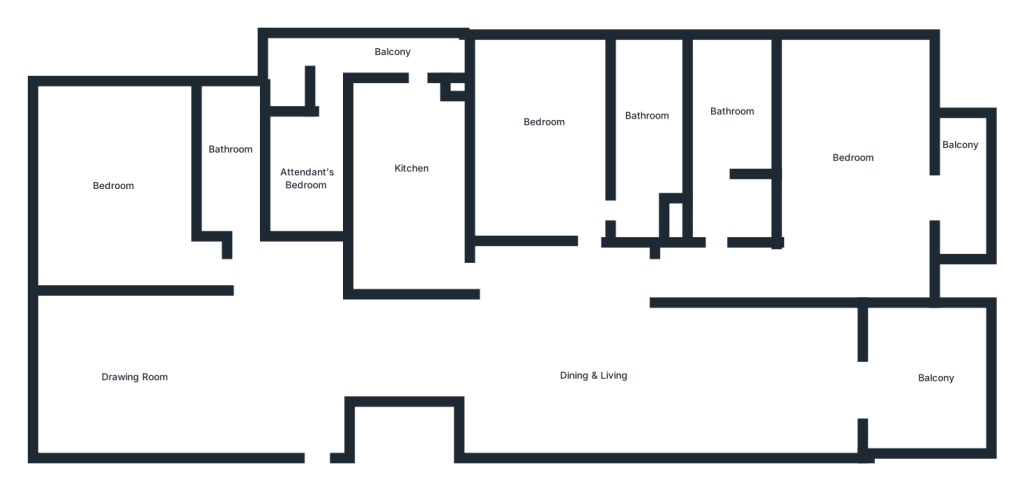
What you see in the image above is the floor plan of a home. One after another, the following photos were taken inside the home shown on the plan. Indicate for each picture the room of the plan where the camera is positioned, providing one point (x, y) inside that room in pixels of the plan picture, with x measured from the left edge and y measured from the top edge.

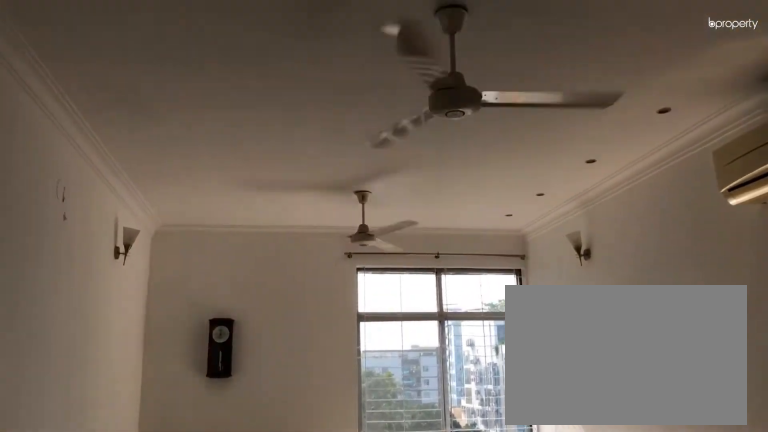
(136, 368)
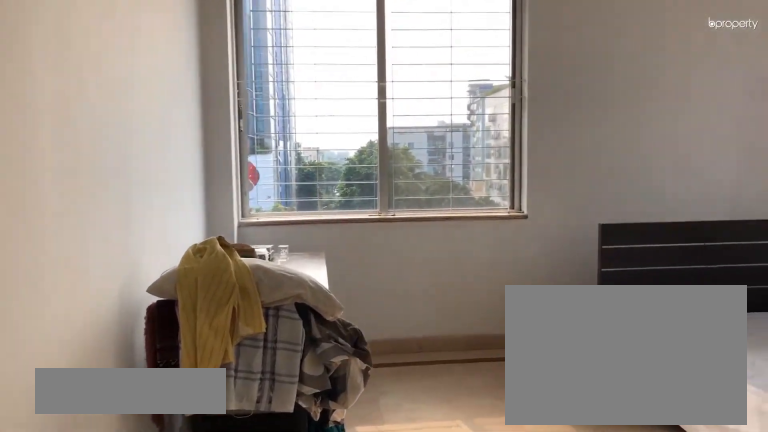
(111, 192)
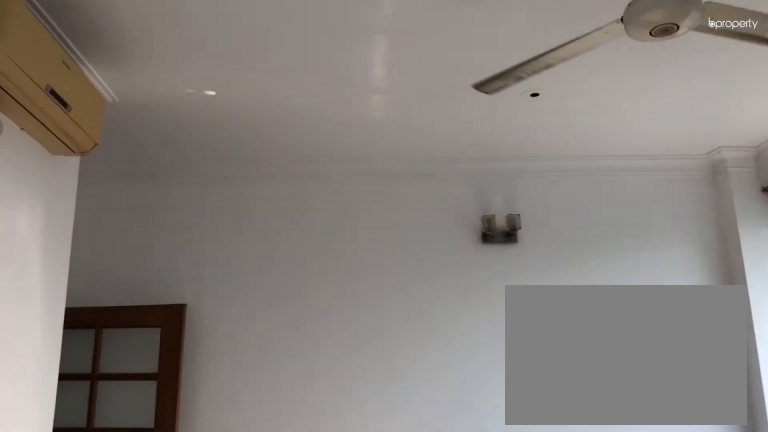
(111, 192)
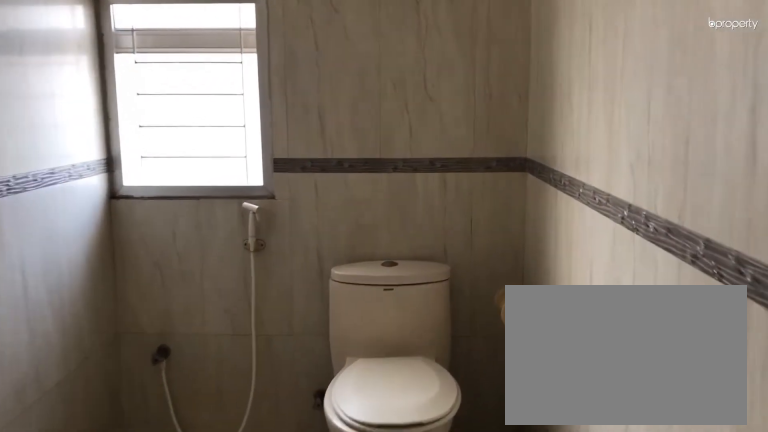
(225, 153)
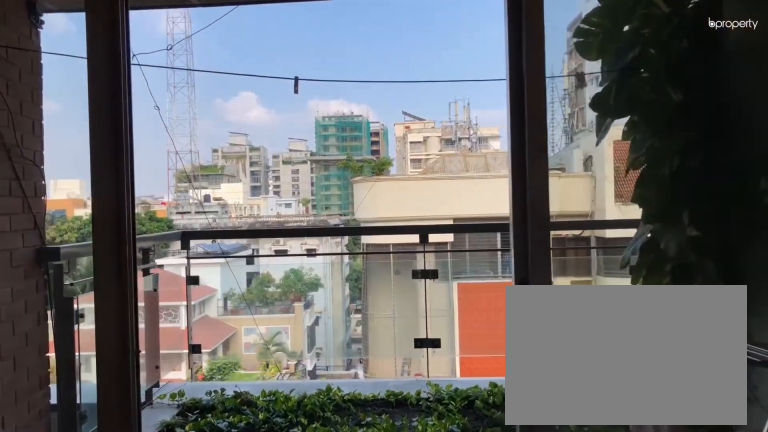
(892, 384)
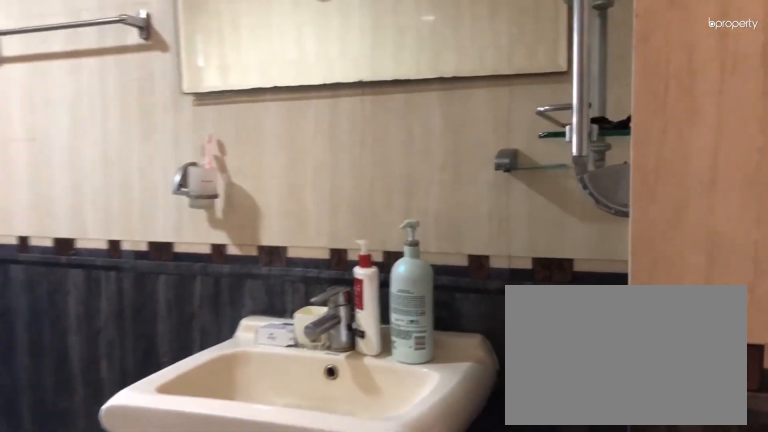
(650, 100)
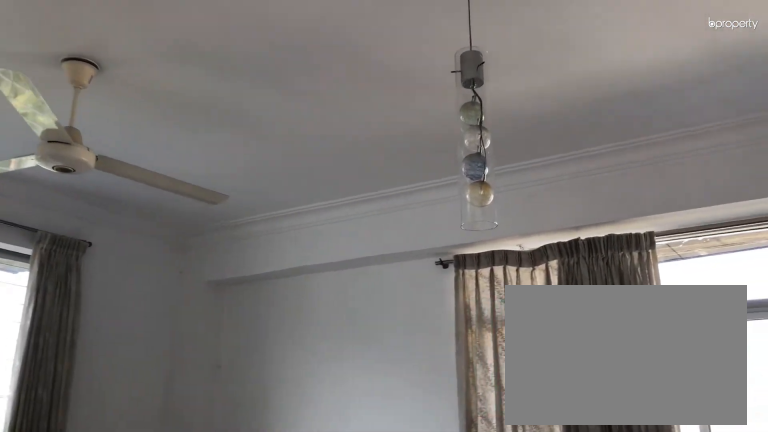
(855, 146)
